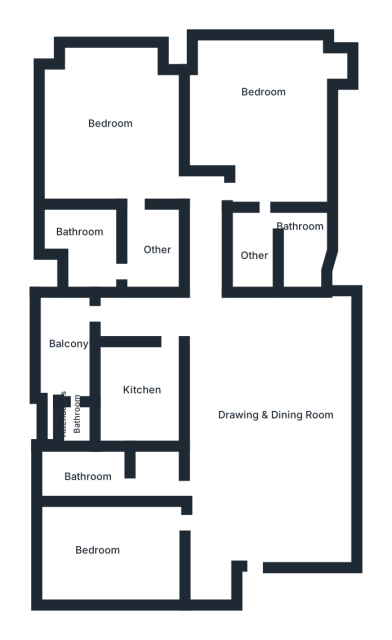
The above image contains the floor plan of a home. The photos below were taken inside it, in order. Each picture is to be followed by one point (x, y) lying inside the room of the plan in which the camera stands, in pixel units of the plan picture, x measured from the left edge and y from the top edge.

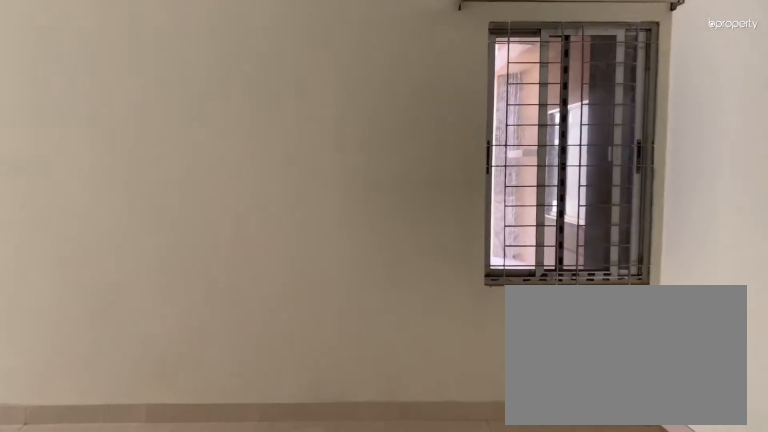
(270, 417)
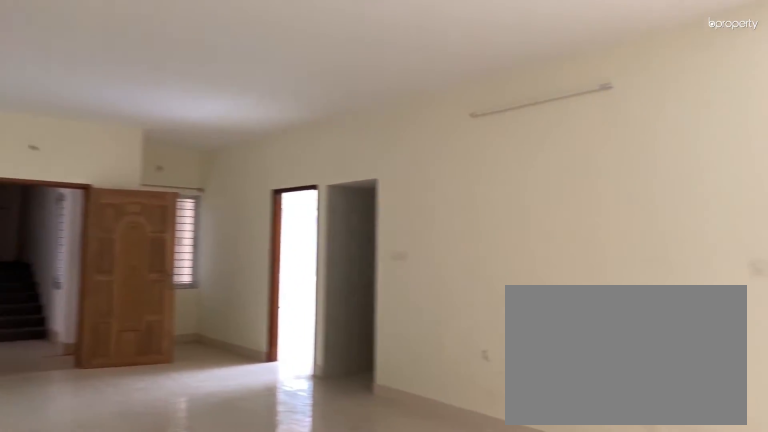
(270, 417)
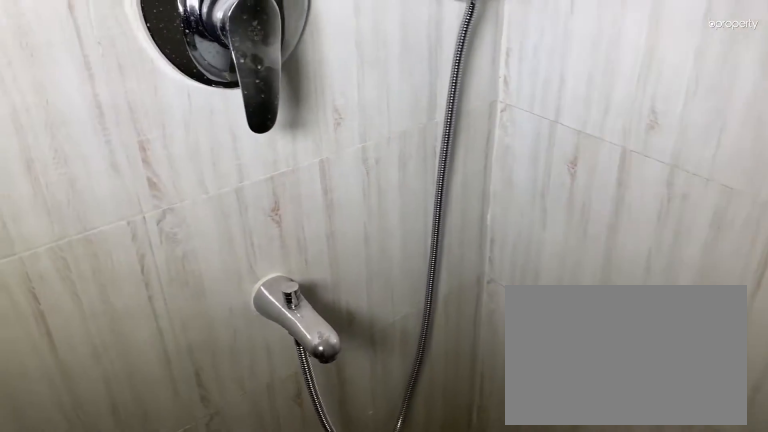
(91, 478)
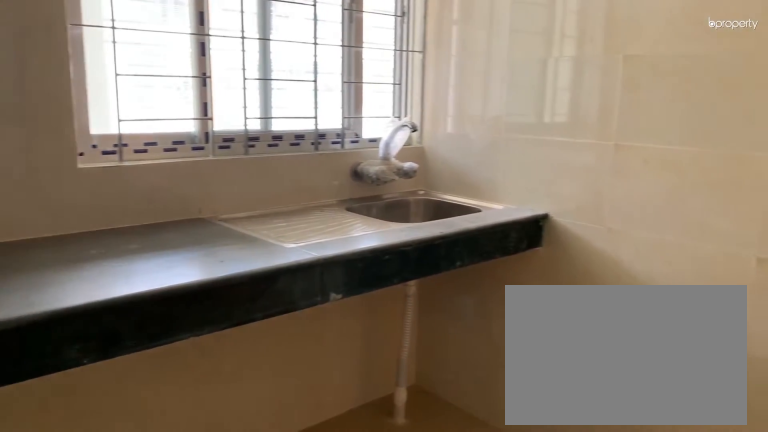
(141, 397)
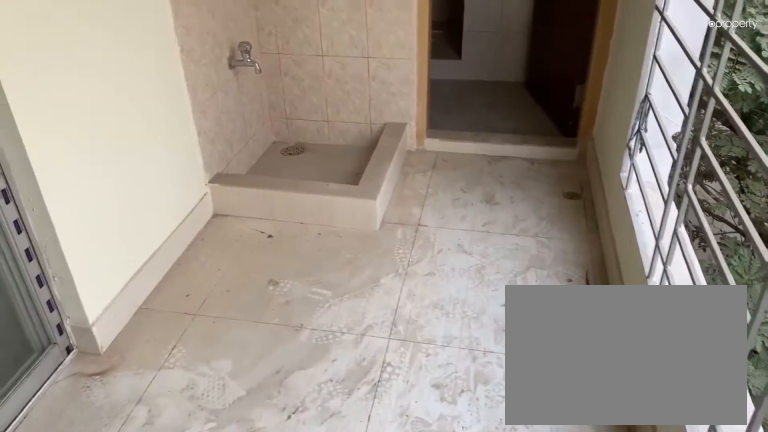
(65, 345)
